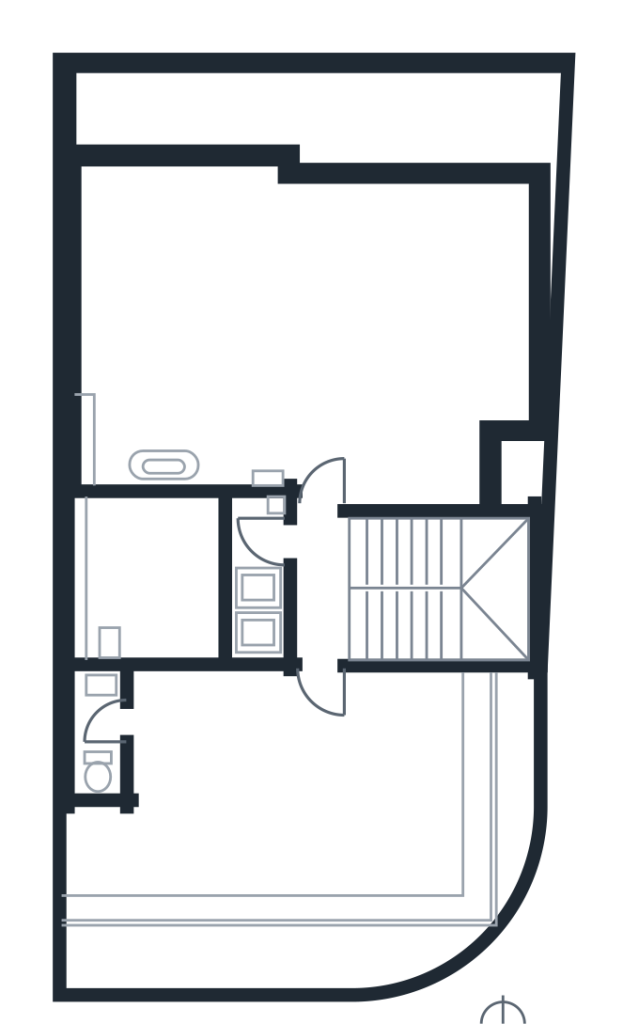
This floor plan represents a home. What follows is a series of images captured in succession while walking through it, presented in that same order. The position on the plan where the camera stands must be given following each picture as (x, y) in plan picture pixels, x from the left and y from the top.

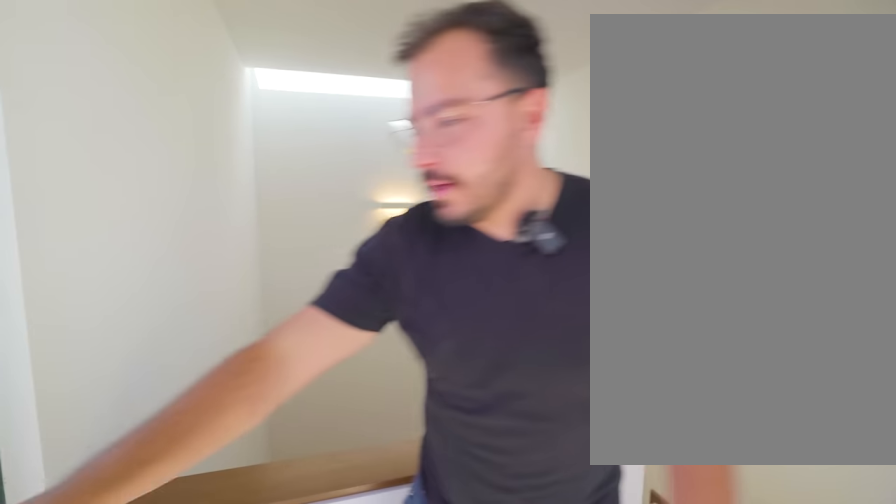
(312, 545)
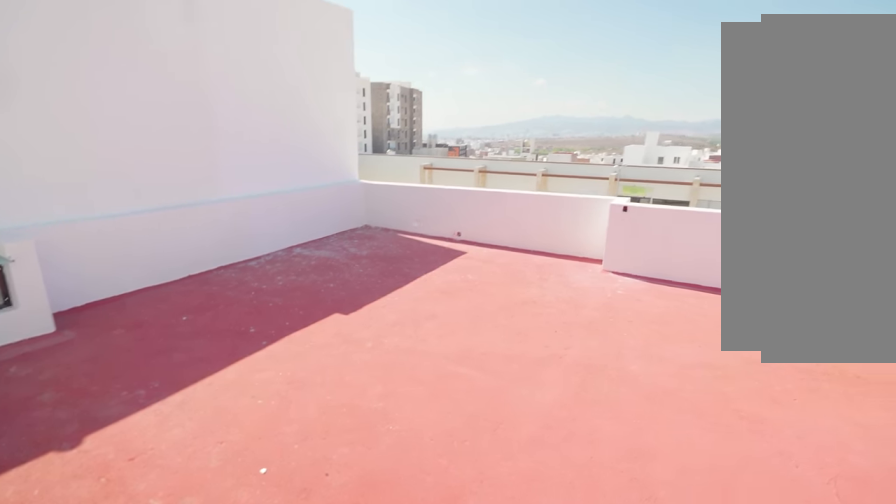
(326, 473)
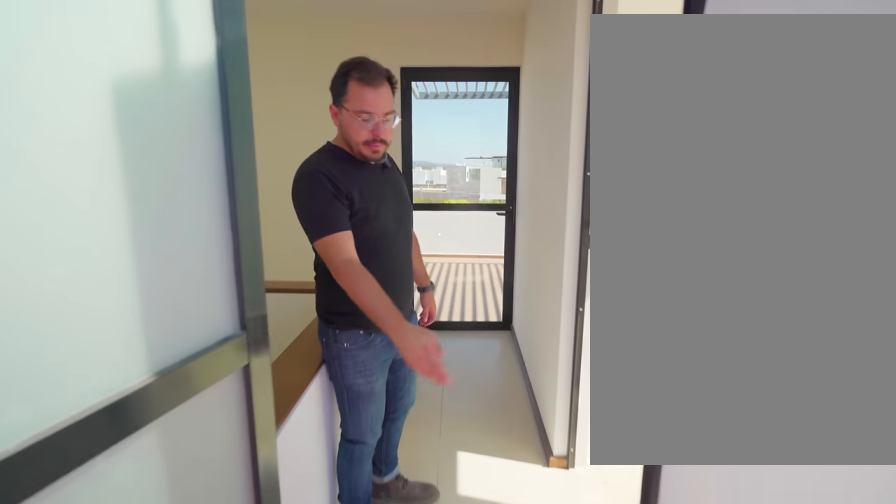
(323, 413)
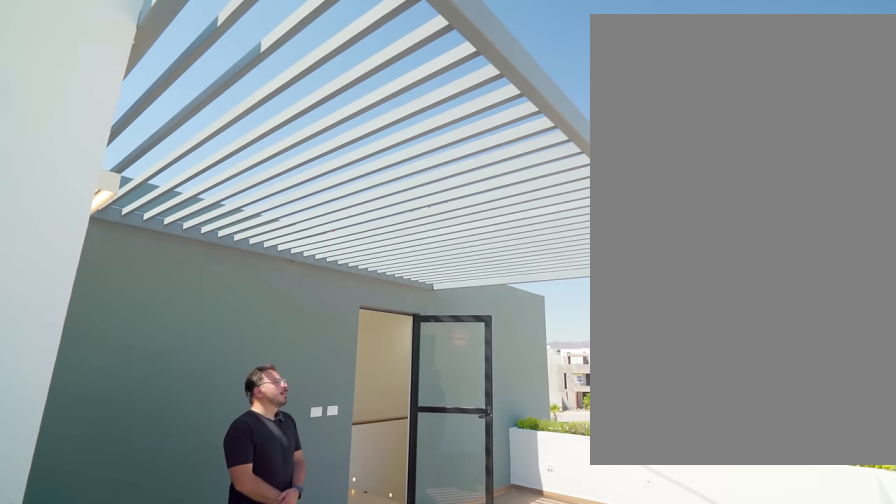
(100, 891)
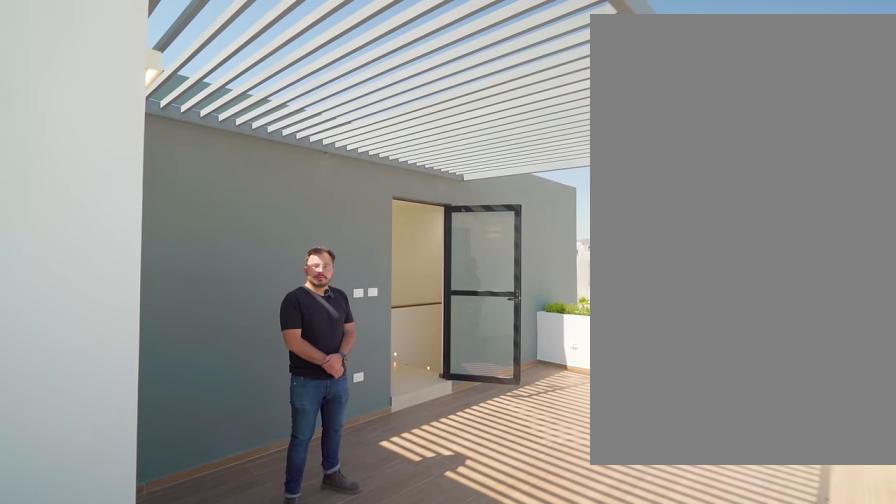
(99, 892)
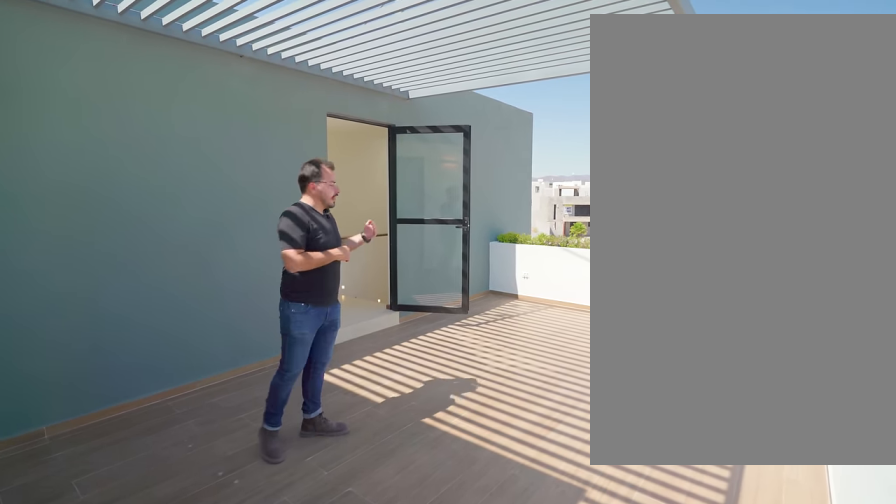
(99, 891)
